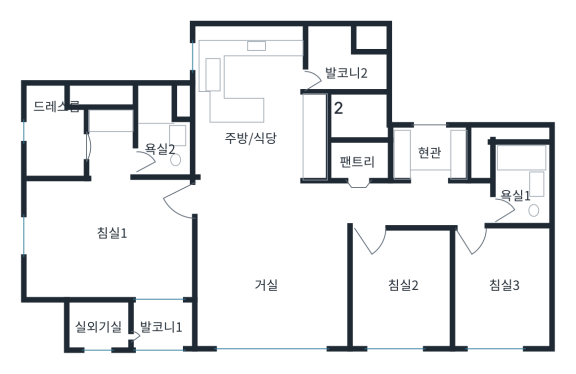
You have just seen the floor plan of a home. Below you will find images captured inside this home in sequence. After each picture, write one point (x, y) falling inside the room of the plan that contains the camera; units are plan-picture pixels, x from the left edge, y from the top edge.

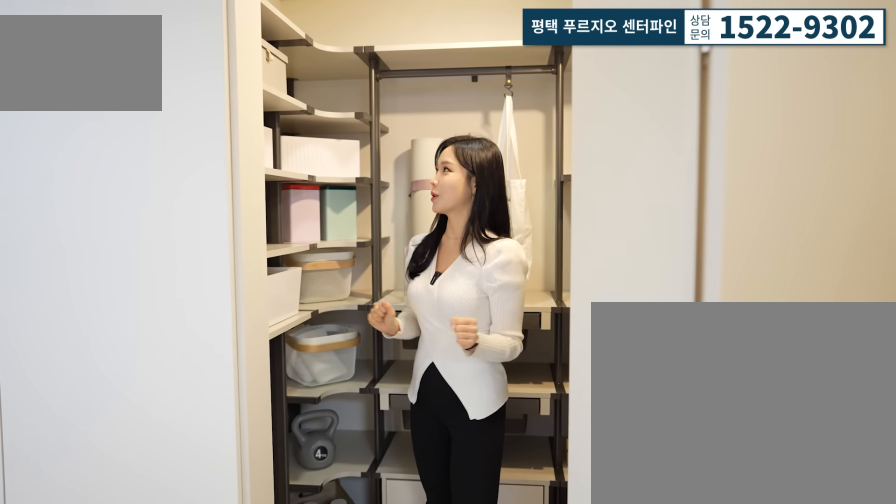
(360, 181)
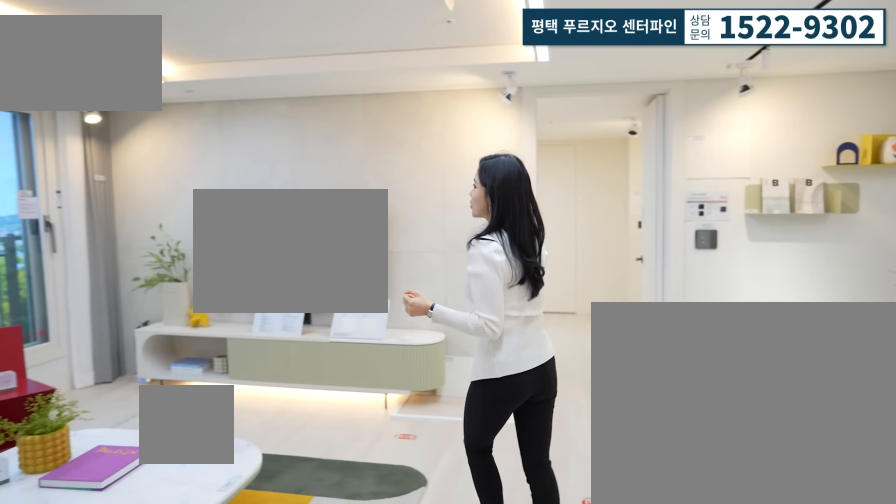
(269, 276)
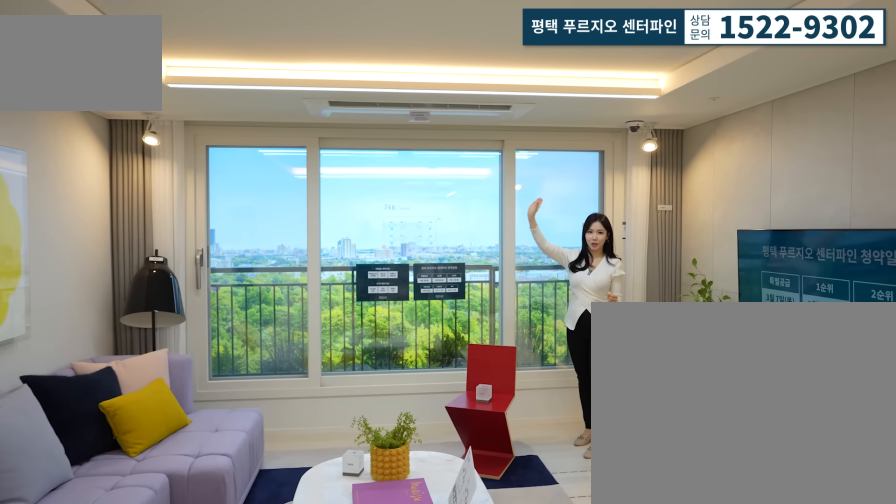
(268, 276)
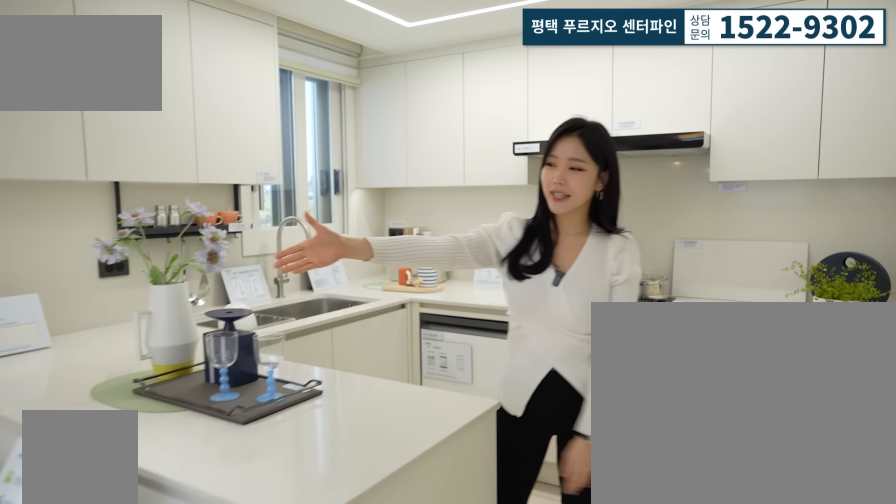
(262, 113)
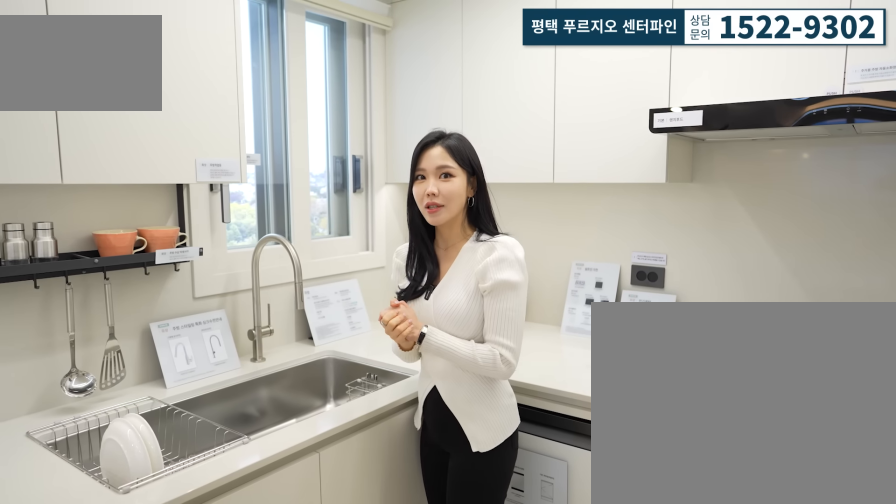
(262, 113)
